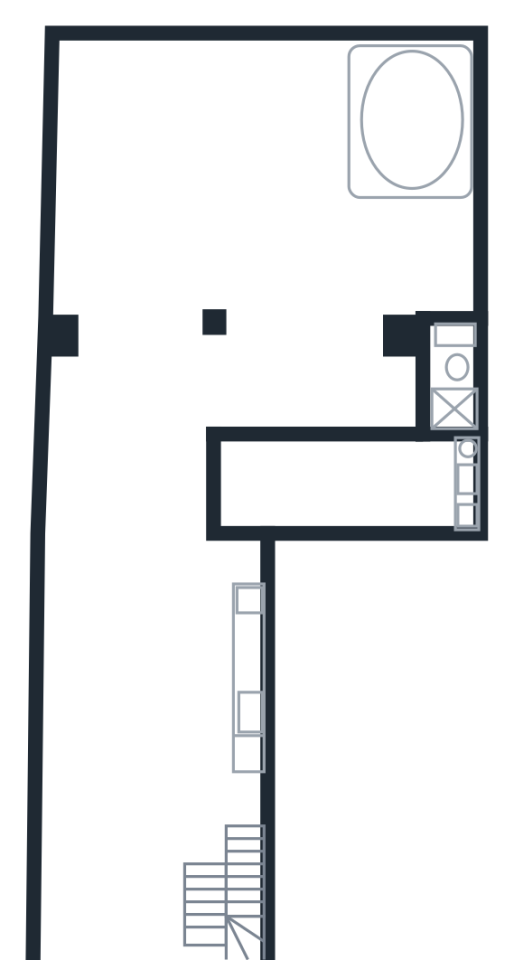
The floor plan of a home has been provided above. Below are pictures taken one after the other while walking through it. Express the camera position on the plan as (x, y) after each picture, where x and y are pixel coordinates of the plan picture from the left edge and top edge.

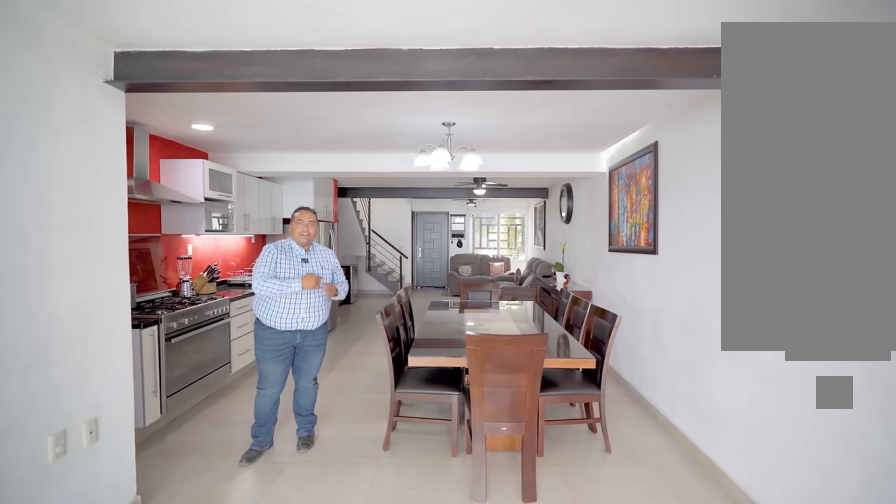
(188, 583)
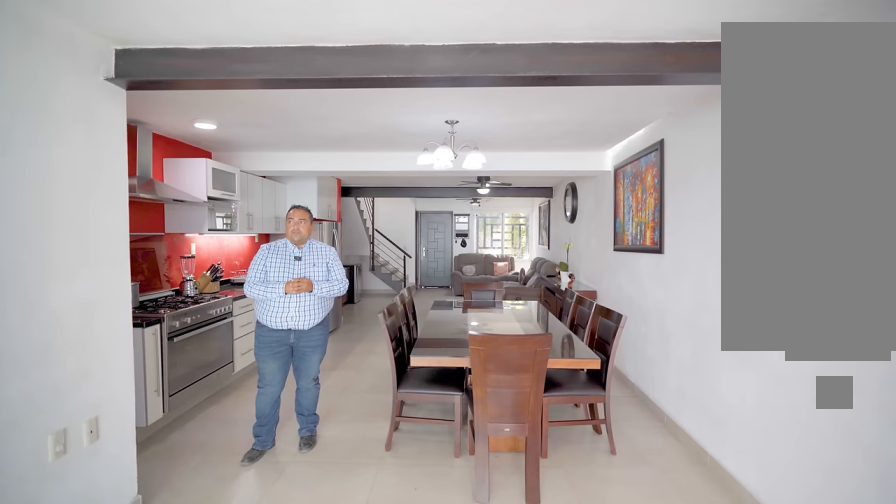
(189, 584)
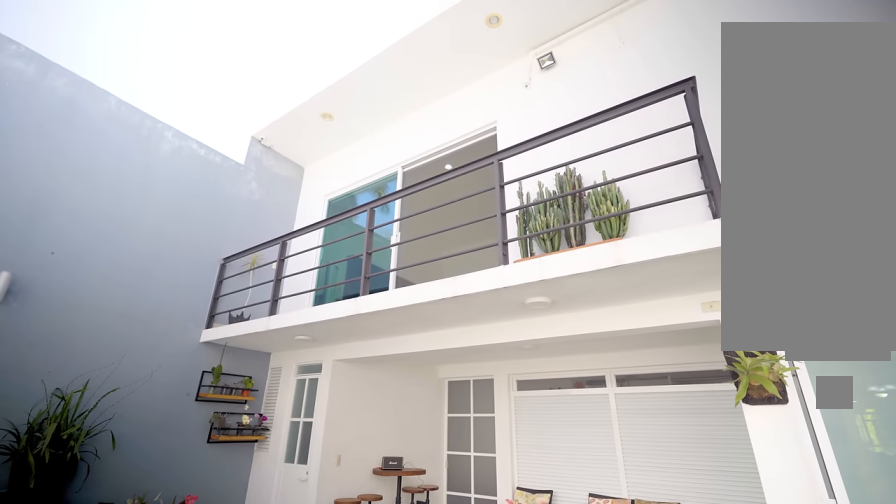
(239, 185)
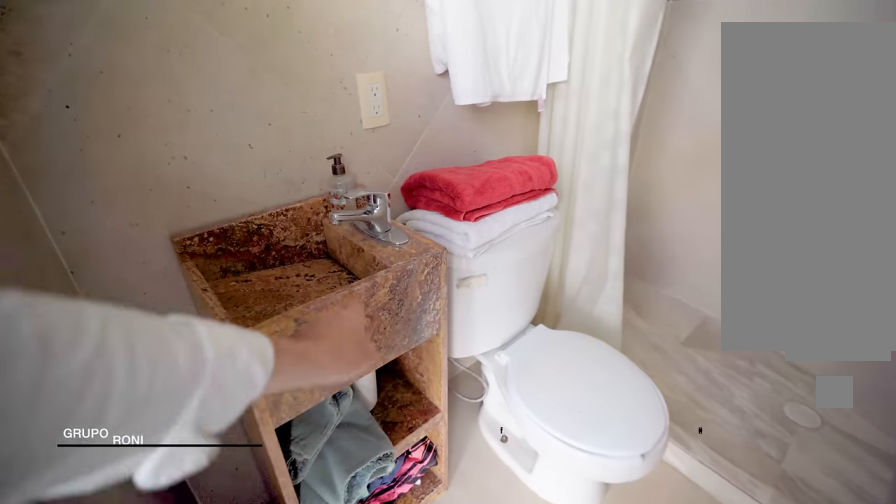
(385, 240)
